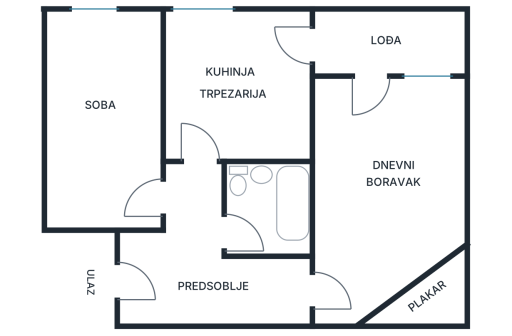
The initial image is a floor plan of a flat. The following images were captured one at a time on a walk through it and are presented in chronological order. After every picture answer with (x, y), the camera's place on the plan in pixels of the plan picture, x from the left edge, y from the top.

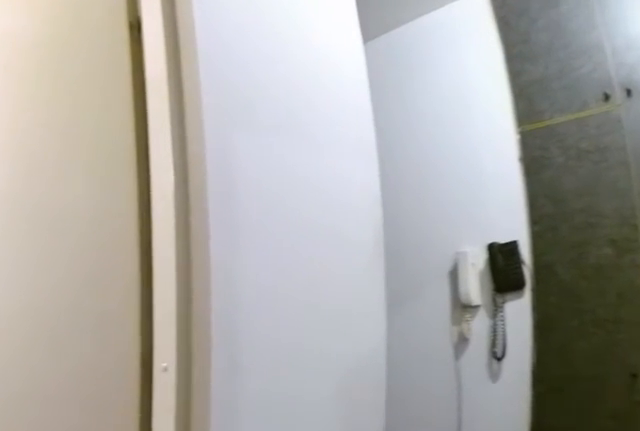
(165, 207)
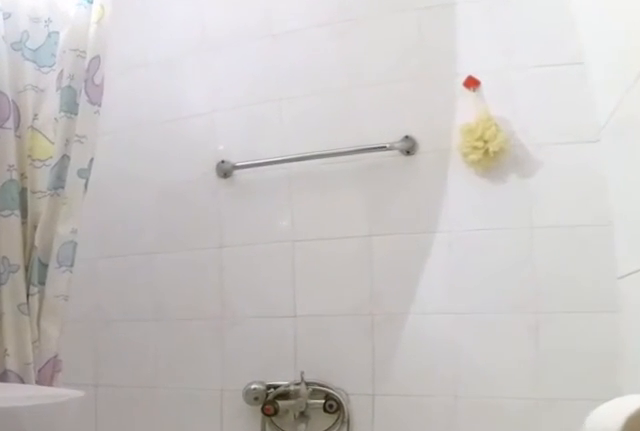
(224, 223)
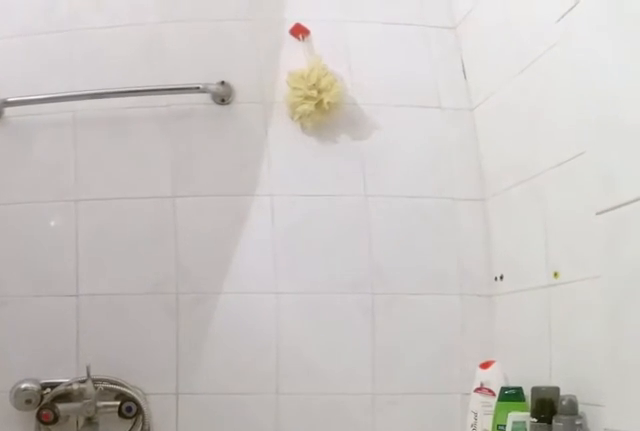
(245, 214)
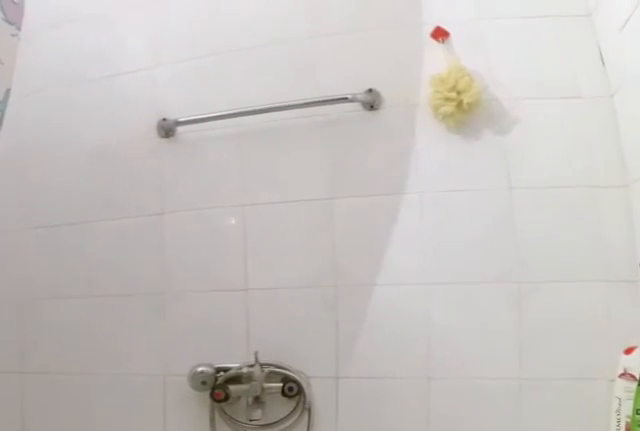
(235, 228)
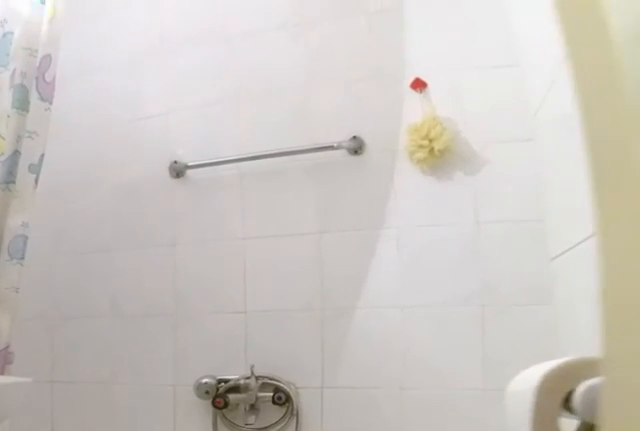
(230, 233)
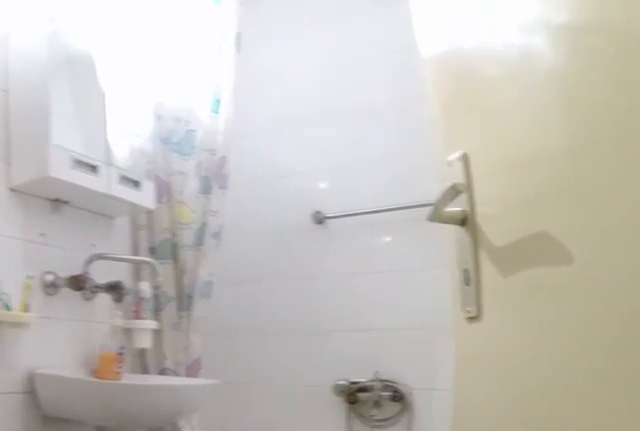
(207, 248)
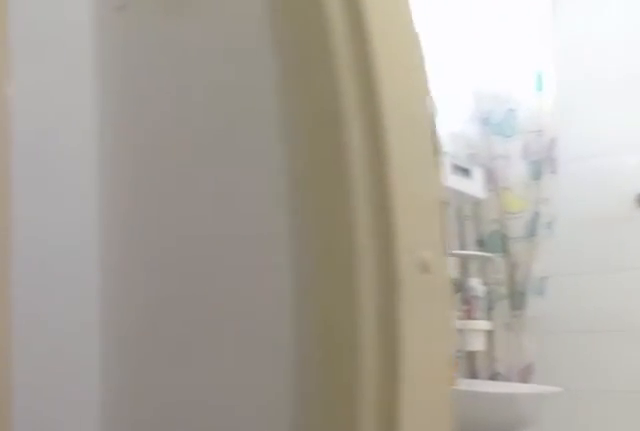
(193, 248)
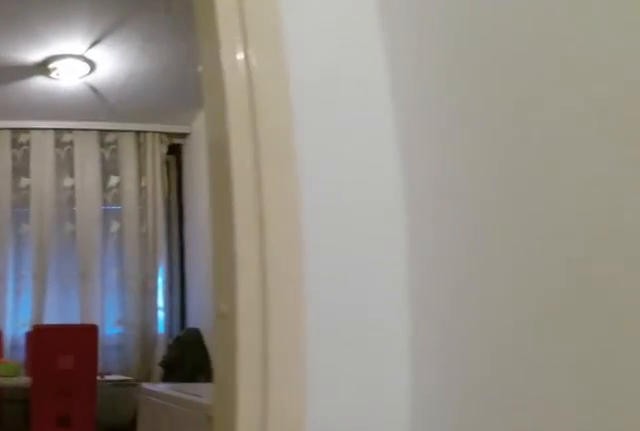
(189, 232)
